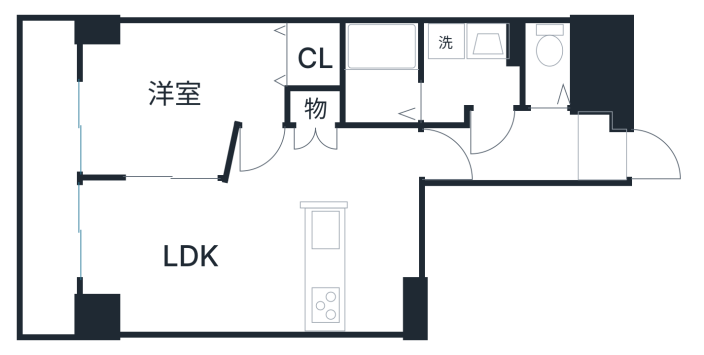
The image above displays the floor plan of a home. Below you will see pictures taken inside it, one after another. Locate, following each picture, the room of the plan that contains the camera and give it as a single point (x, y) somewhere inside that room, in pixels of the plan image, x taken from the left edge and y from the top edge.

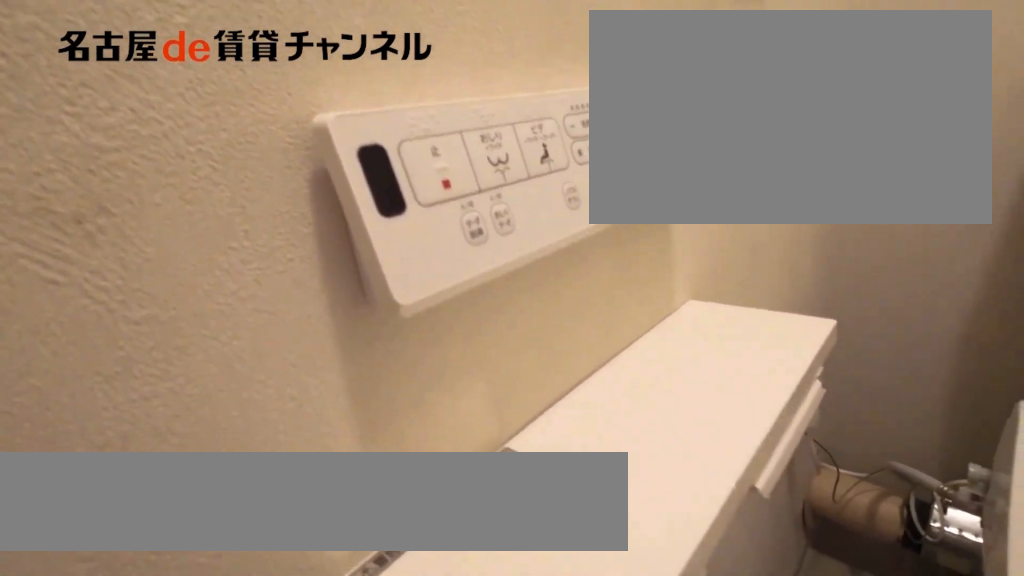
(549, 67)
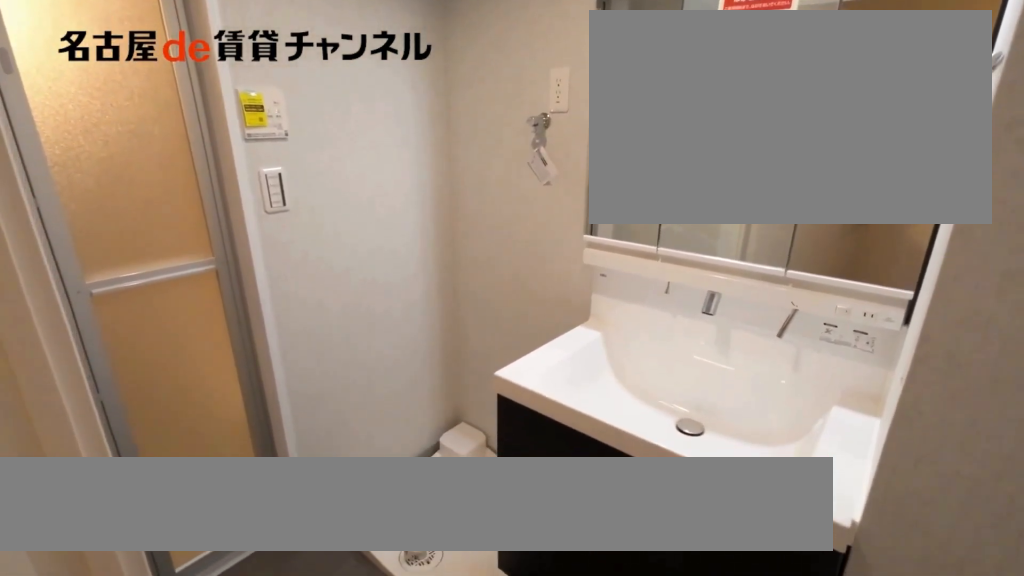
(471, 68)
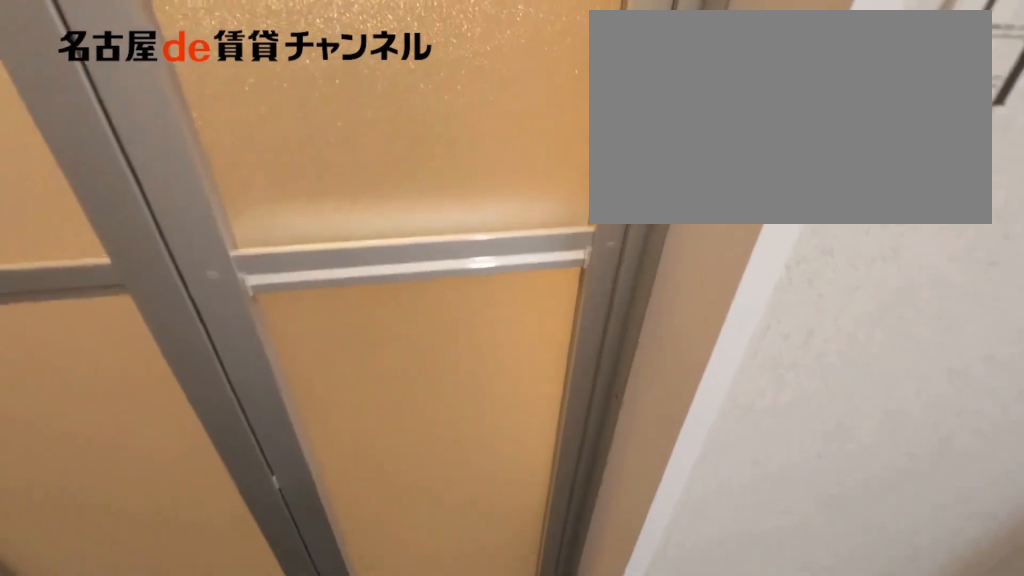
(471, 68)
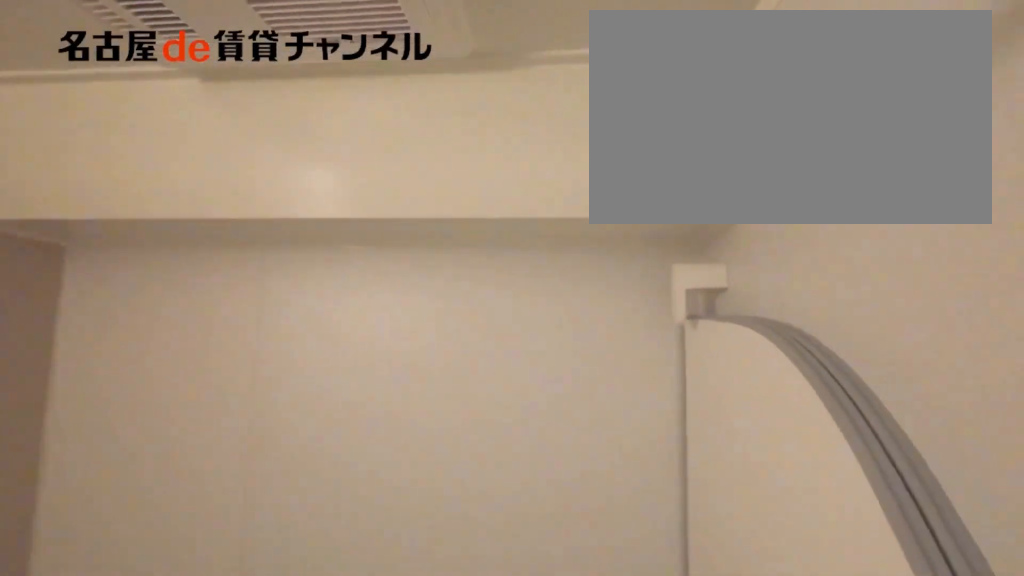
(379, 75)
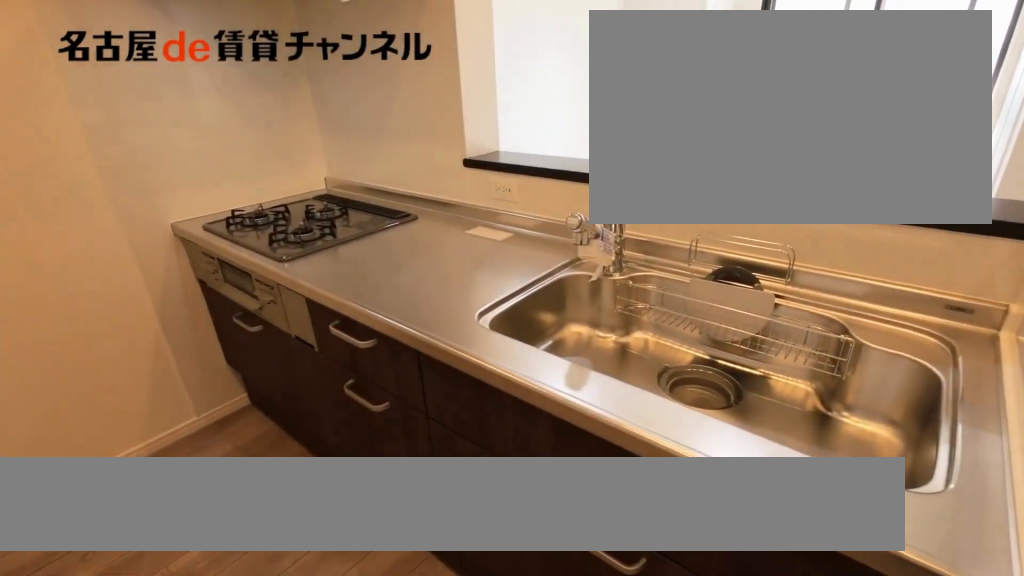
(360, 271)
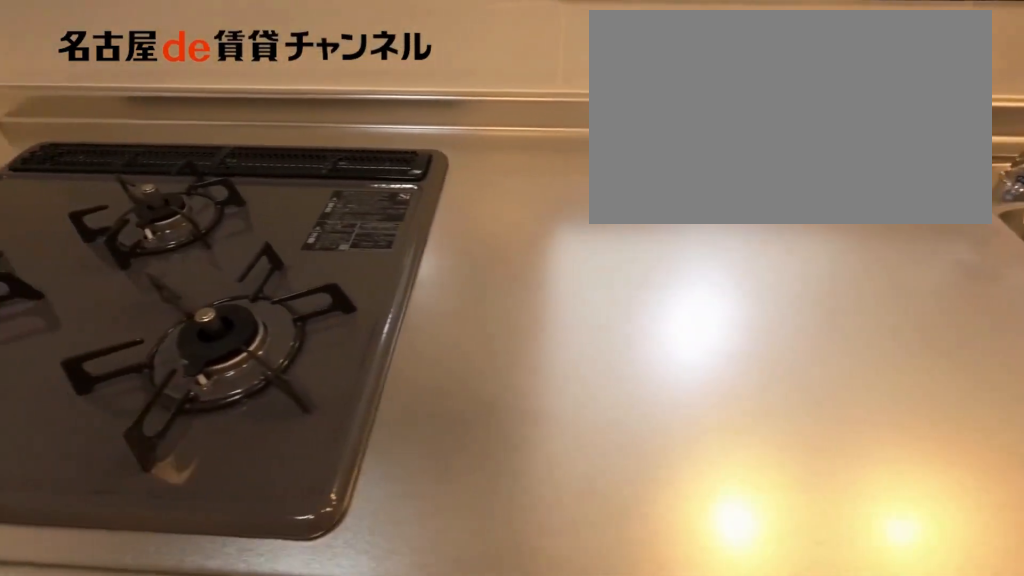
(360, 271)
